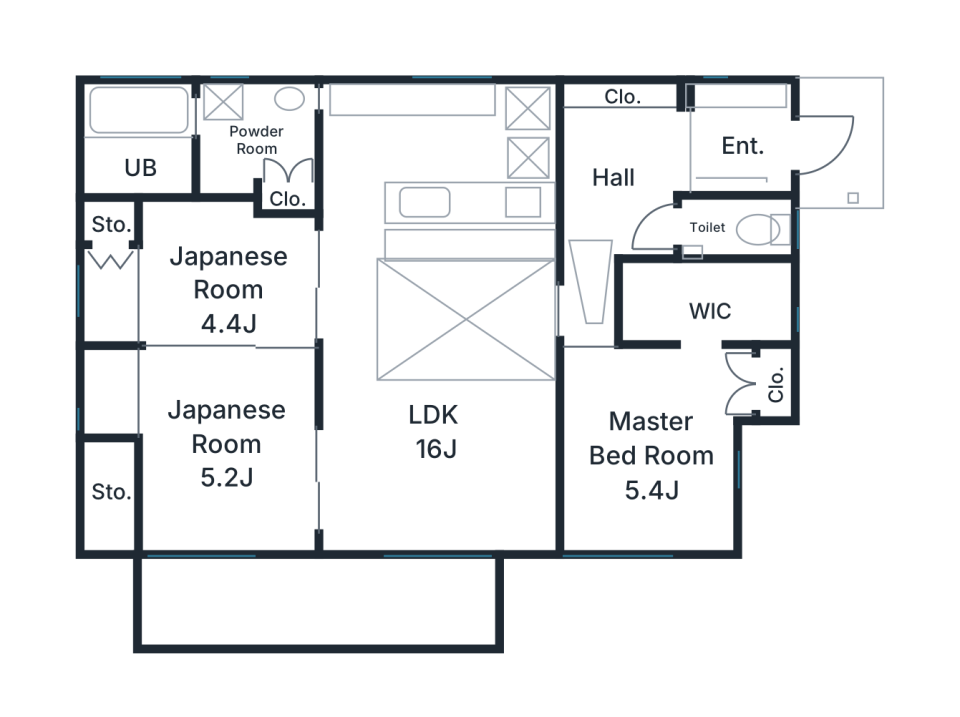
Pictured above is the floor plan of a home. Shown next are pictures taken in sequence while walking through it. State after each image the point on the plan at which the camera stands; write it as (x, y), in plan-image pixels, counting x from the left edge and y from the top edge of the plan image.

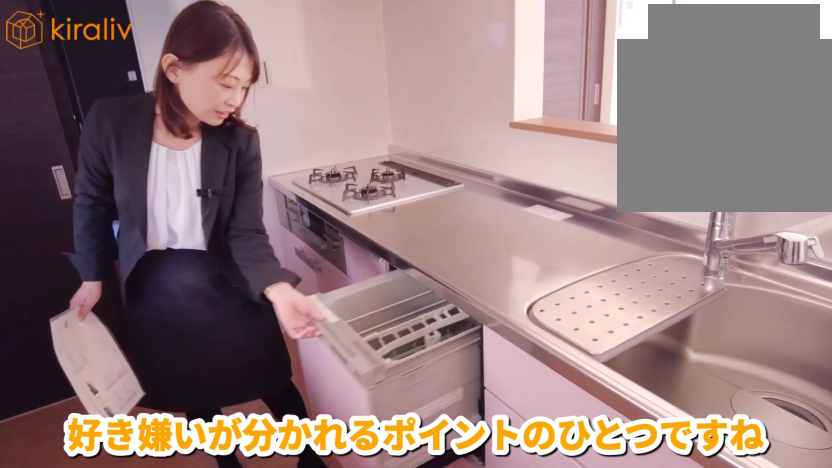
(417, 164)
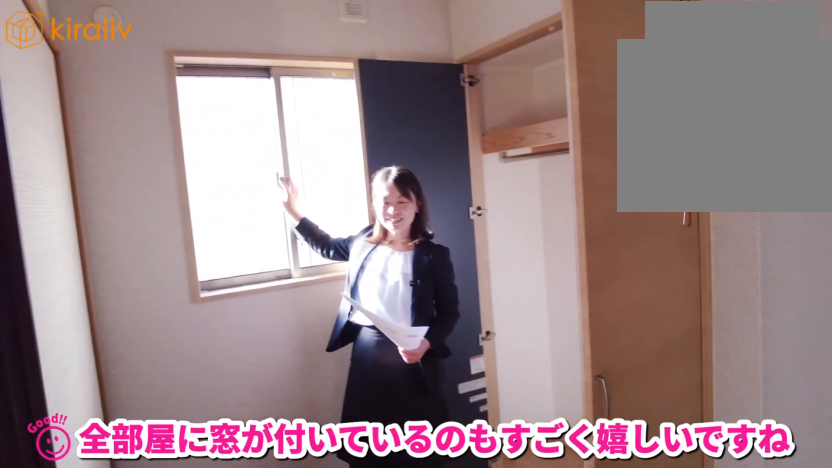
(142, 366)
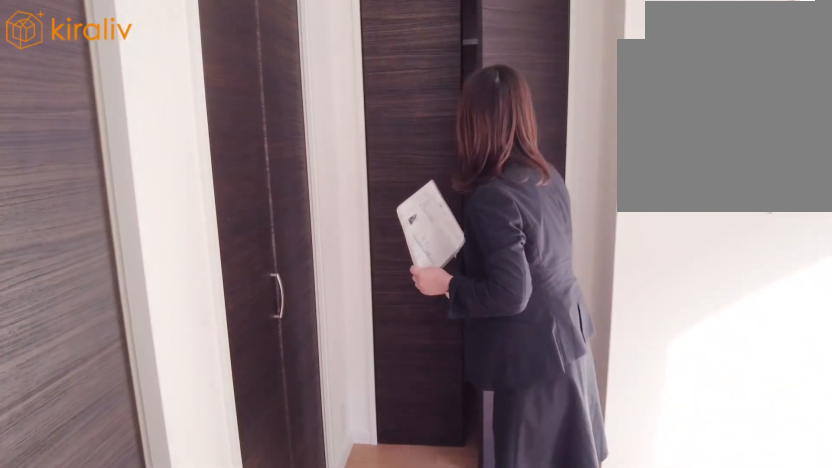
(657, 415)
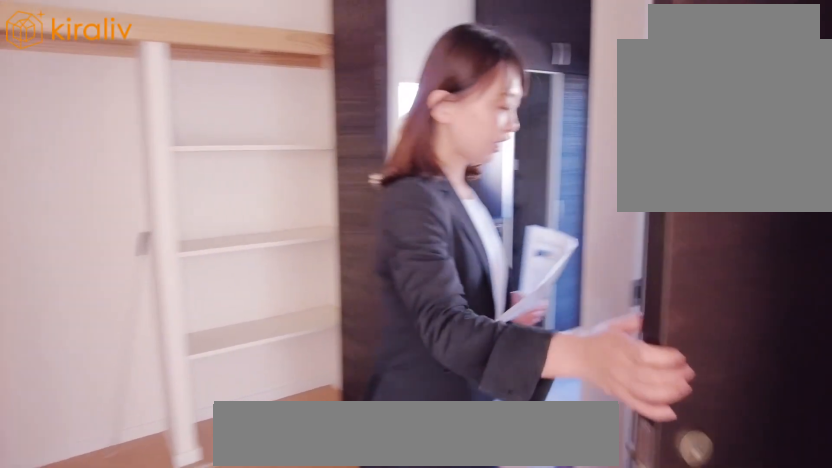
(687, 237)
